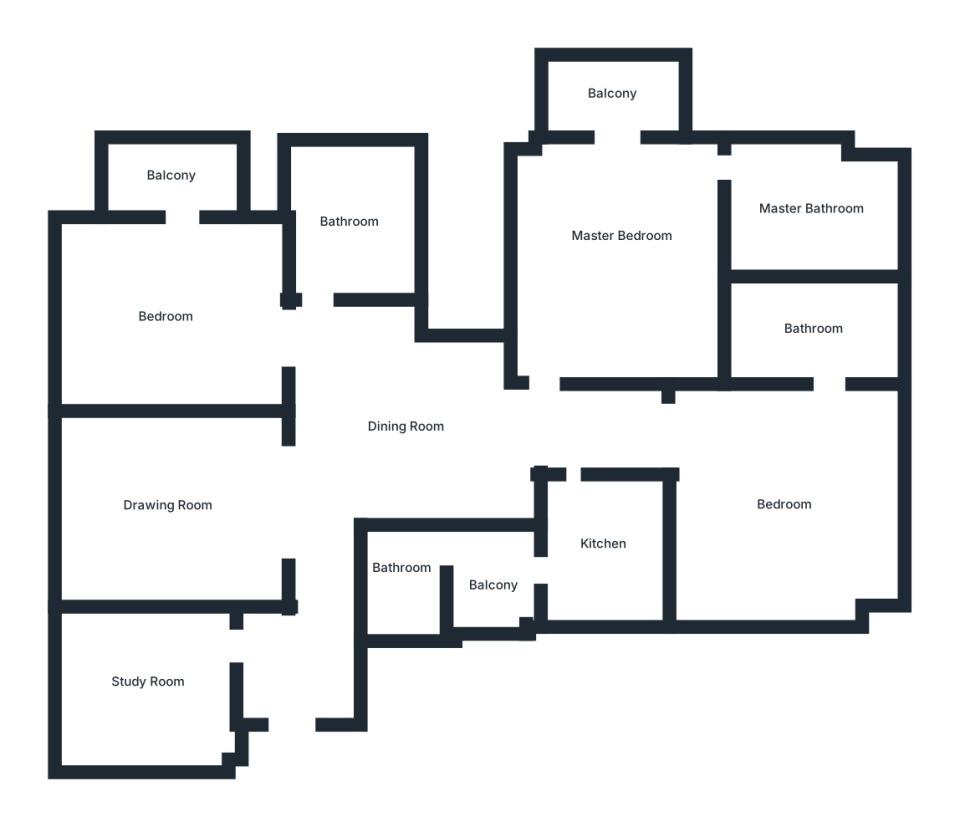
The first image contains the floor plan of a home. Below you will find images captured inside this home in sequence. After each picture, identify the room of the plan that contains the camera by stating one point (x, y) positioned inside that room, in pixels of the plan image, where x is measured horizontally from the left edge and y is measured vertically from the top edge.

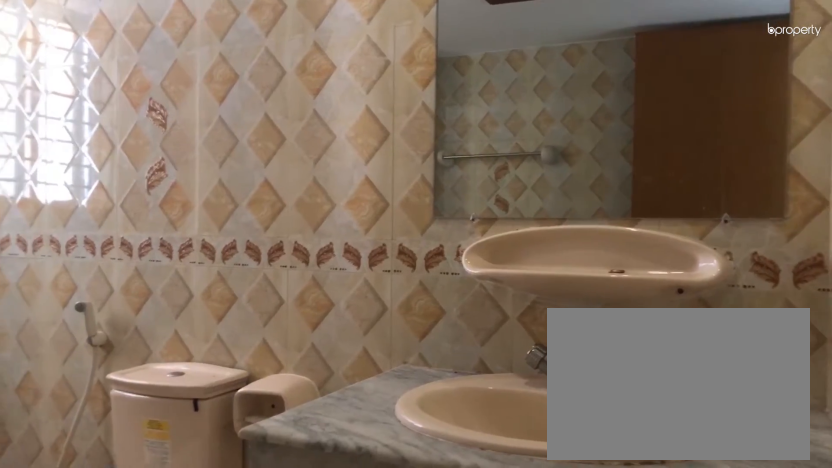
(810, 209)
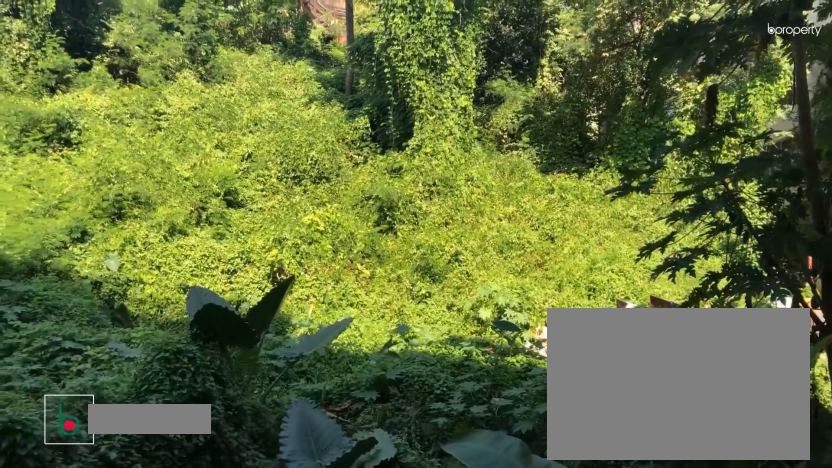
(614, 93)
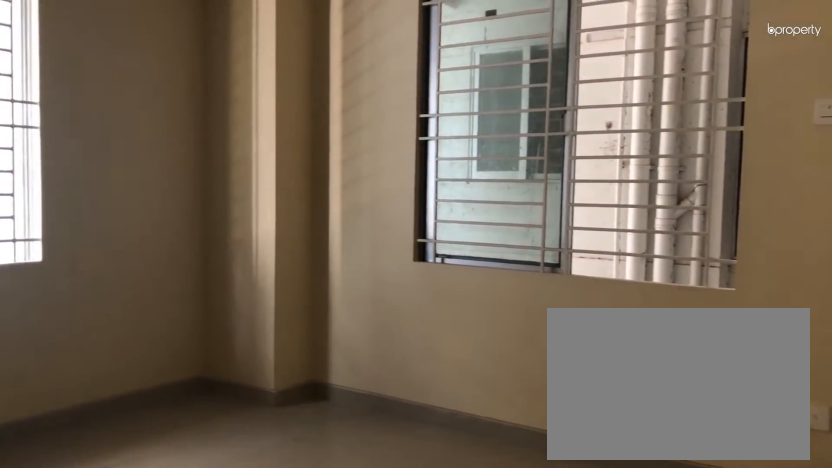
(783, 503)
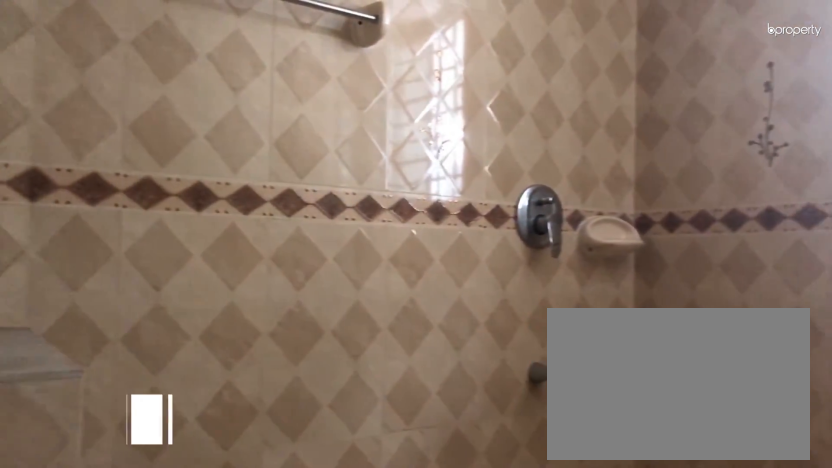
(814, 328)
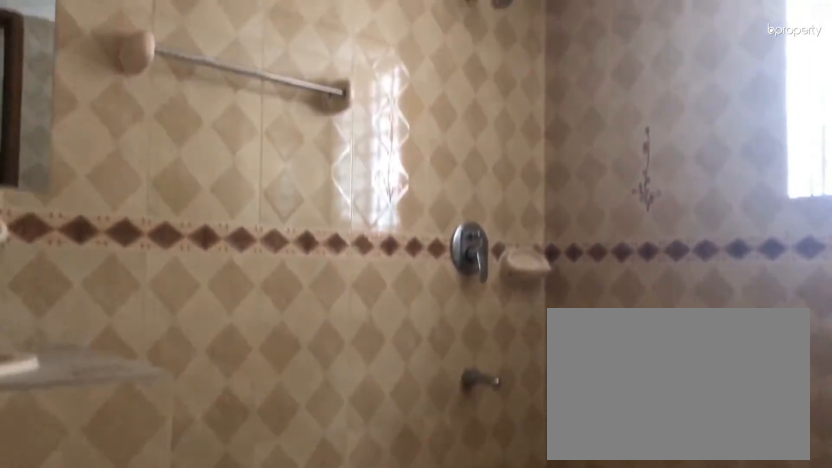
(814, 328)
